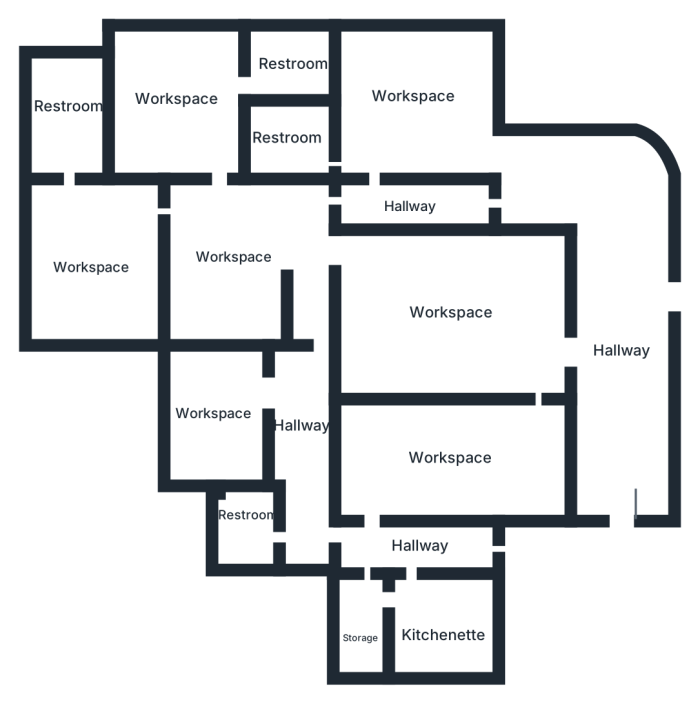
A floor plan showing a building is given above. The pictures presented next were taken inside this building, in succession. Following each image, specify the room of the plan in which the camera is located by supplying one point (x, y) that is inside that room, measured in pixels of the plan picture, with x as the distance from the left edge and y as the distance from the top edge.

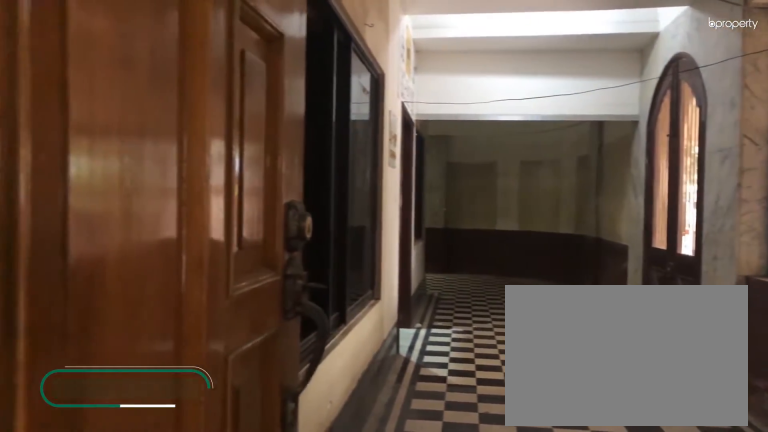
(619, 370)
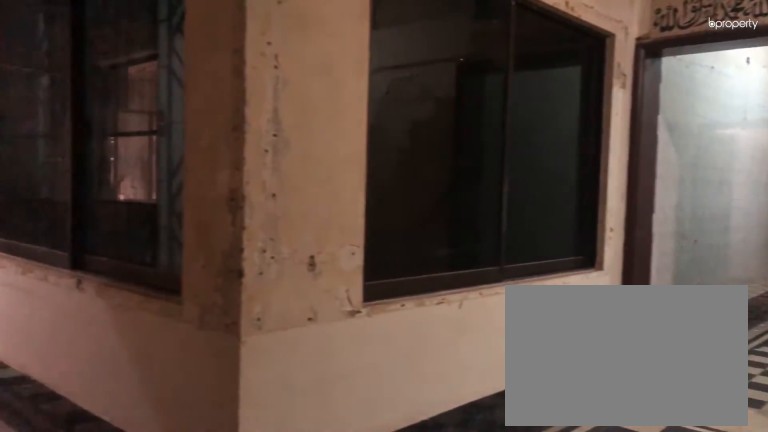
(603, 197)
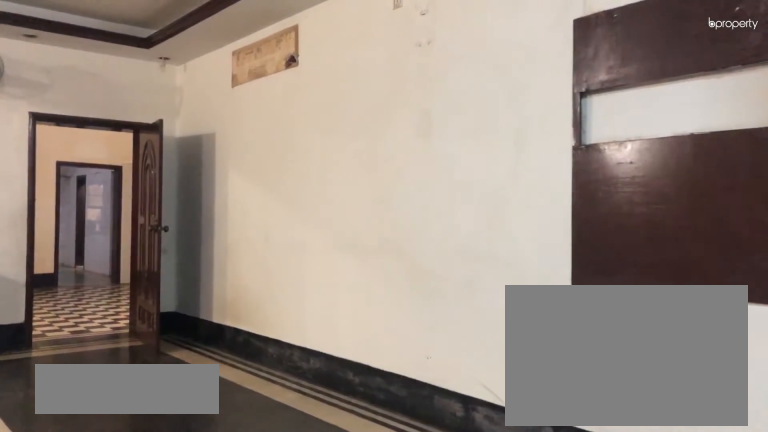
(446, 310)
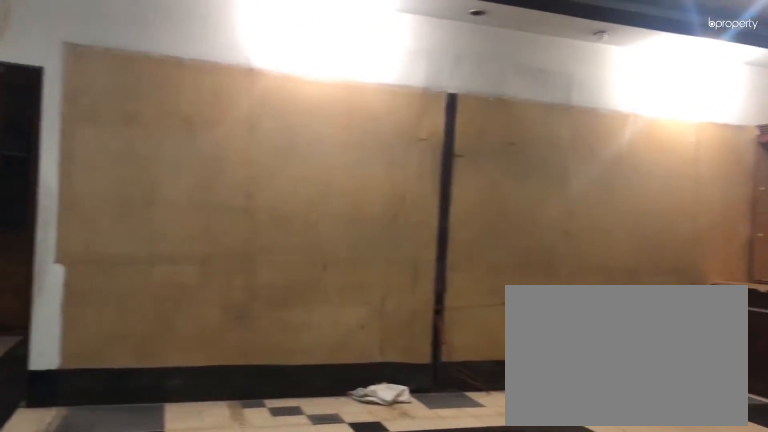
(446, 310)
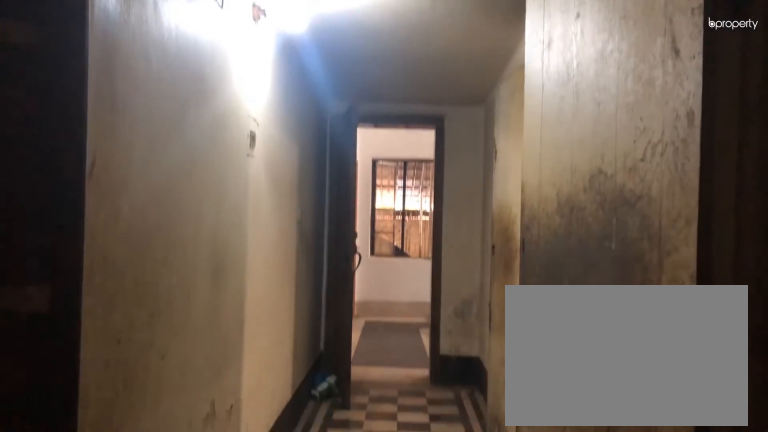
(417, 543)
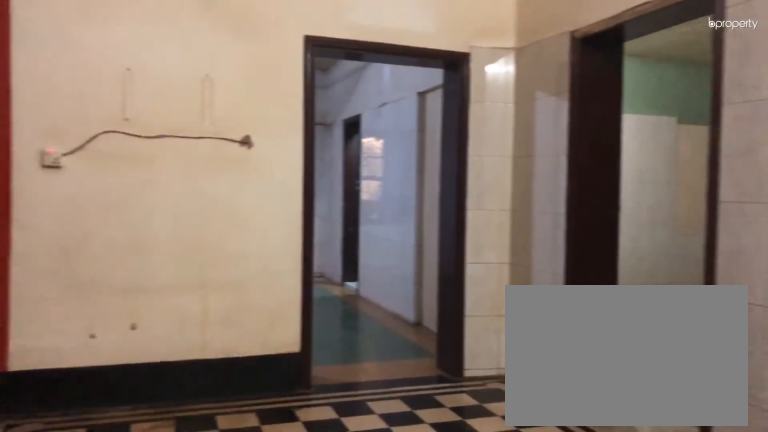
(241, 269)
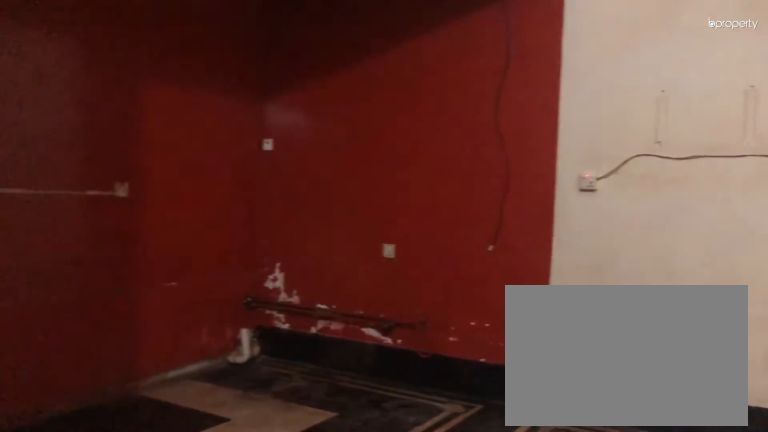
(241, 269)
